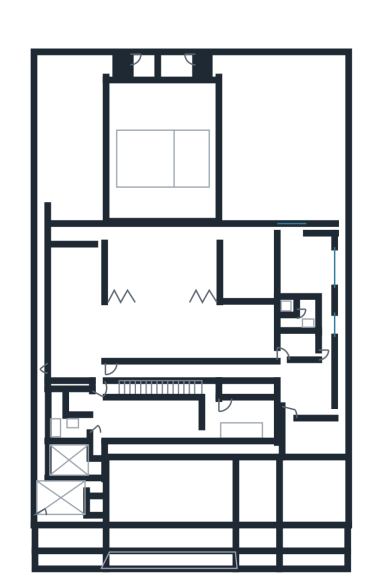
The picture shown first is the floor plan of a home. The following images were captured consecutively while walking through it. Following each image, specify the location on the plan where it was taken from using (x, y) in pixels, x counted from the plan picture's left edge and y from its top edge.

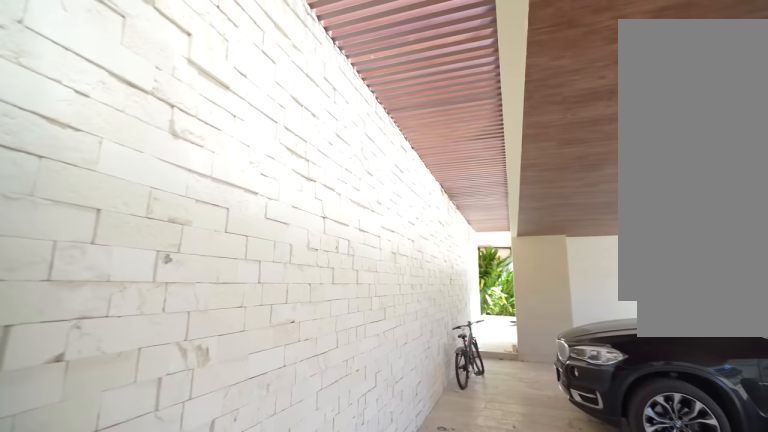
(107, 448)
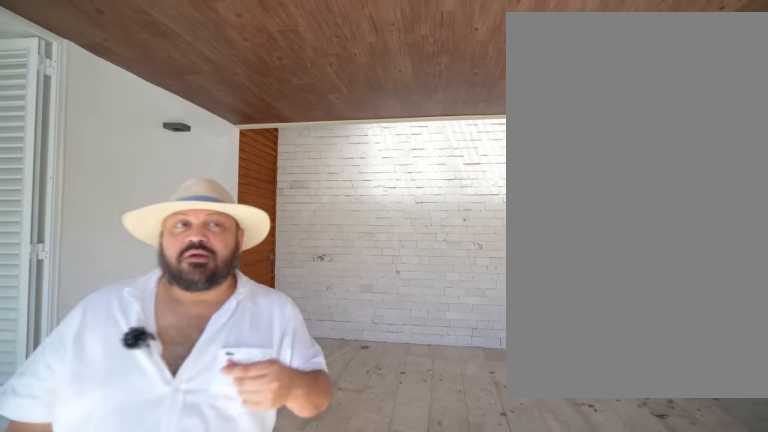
(136, 464)
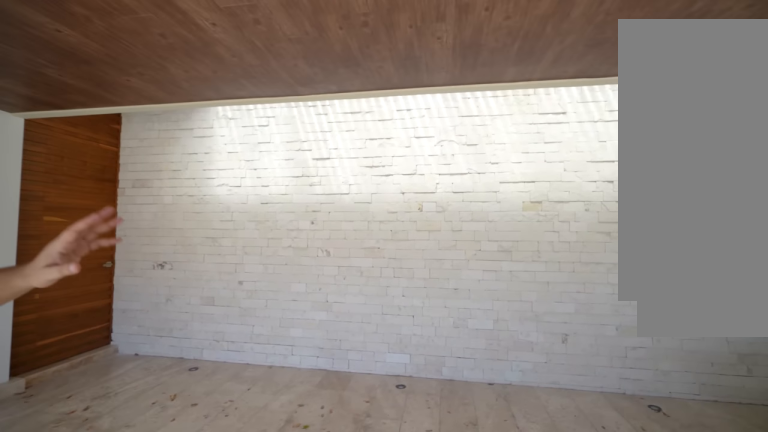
(150, 490)
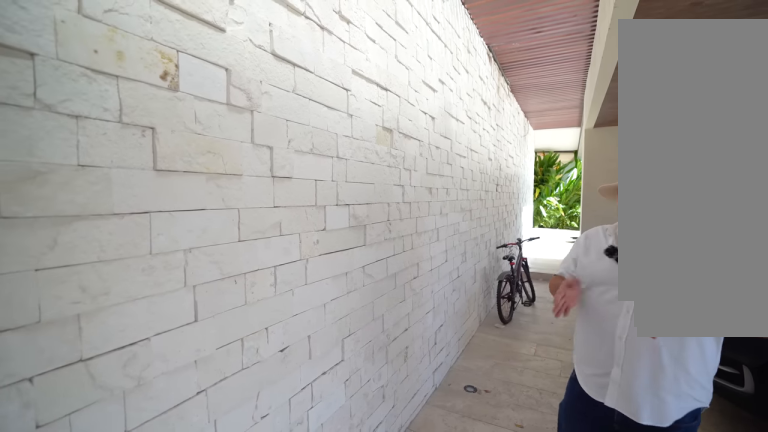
(140, 458)
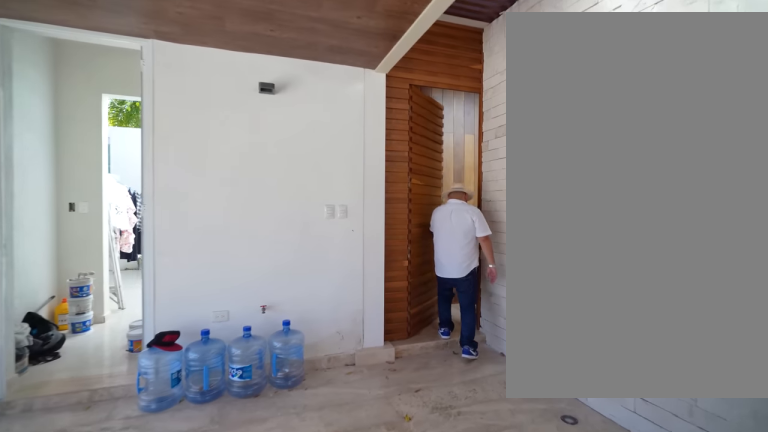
(150, 484)
